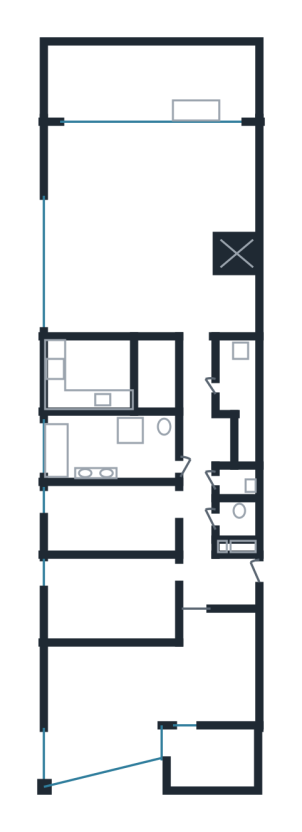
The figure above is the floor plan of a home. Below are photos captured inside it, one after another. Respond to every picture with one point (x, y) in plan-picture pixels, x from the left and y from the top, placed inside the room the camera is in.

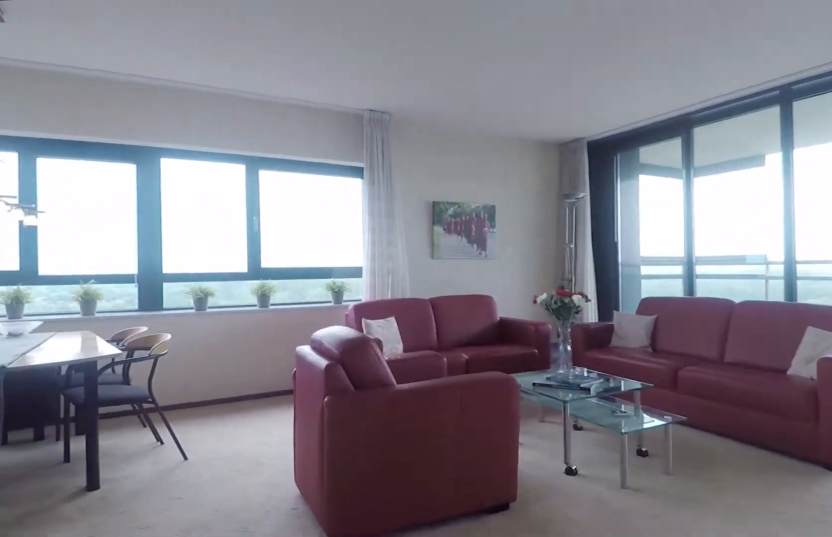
(148, 230)
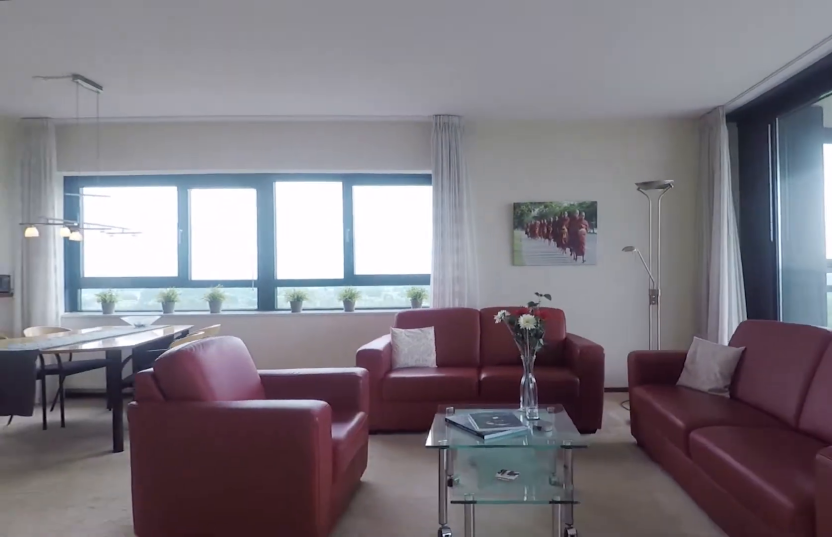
(148, 230)
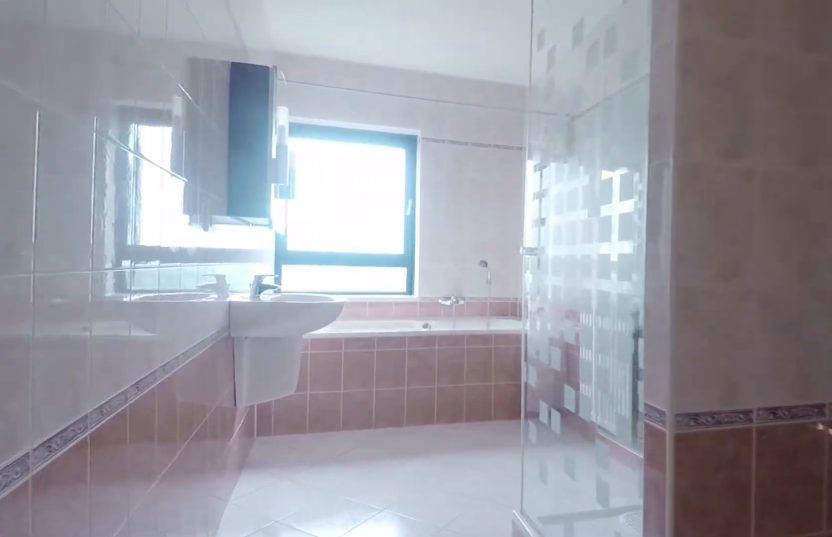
(113, 448)
